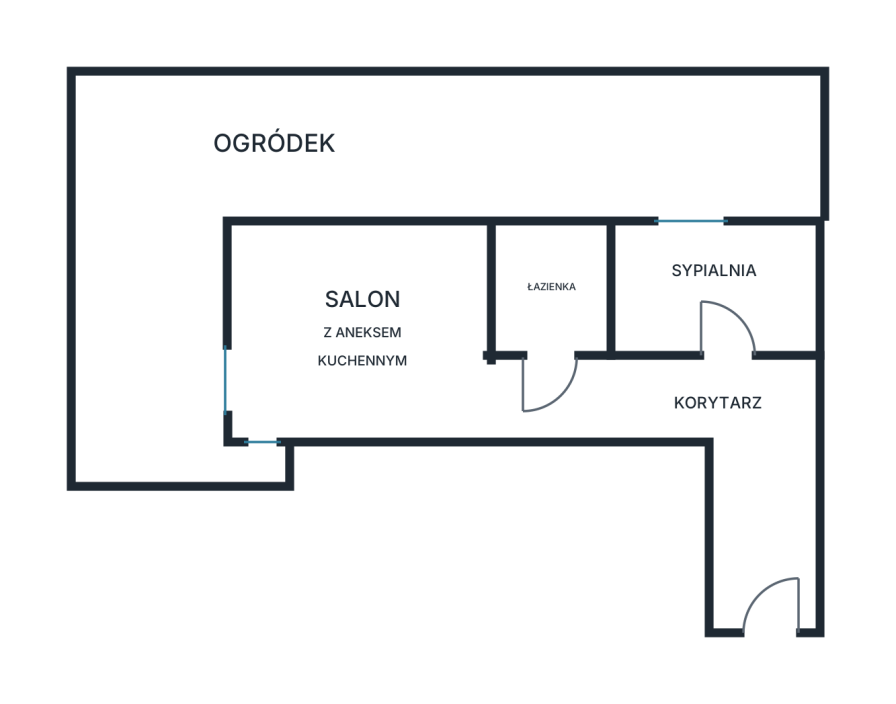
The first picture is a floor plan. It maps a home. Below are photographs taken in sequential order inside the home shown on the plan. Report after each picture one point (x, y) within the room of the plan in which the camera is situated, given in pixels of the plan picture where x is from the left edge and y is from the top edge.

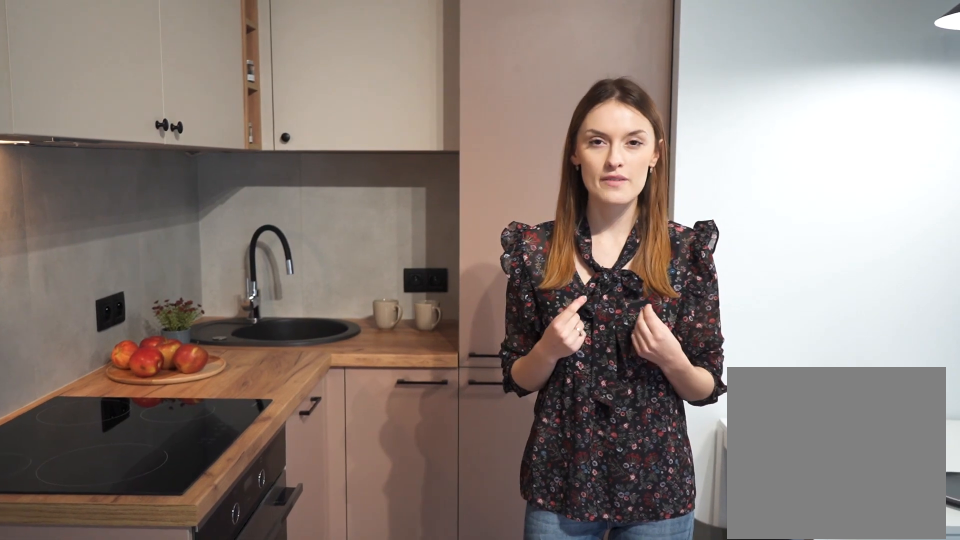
(359, 331)
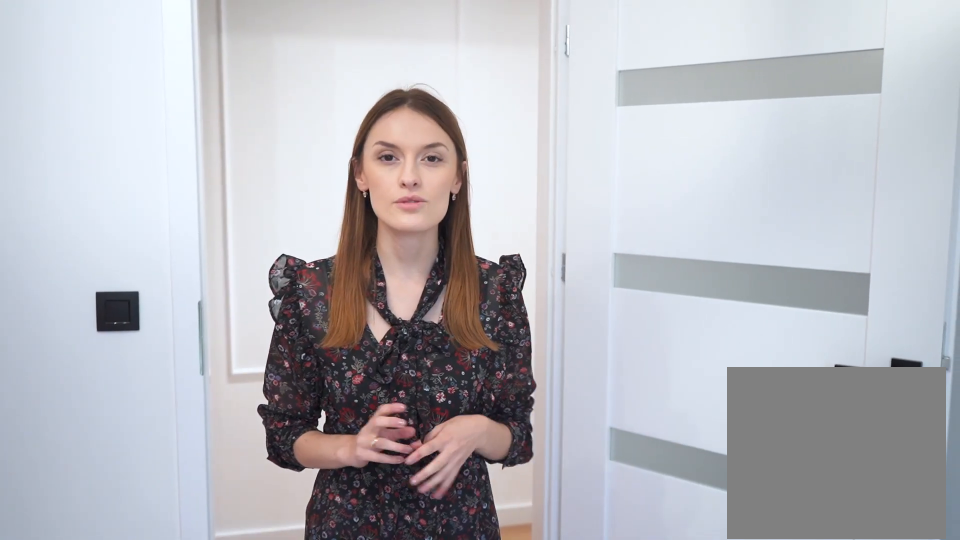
(712, 284)
